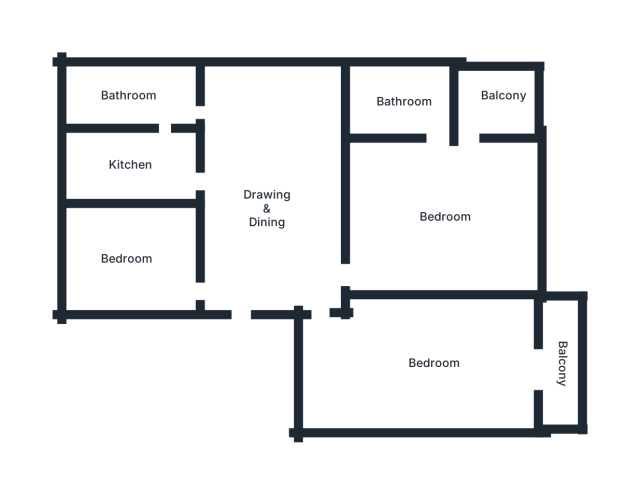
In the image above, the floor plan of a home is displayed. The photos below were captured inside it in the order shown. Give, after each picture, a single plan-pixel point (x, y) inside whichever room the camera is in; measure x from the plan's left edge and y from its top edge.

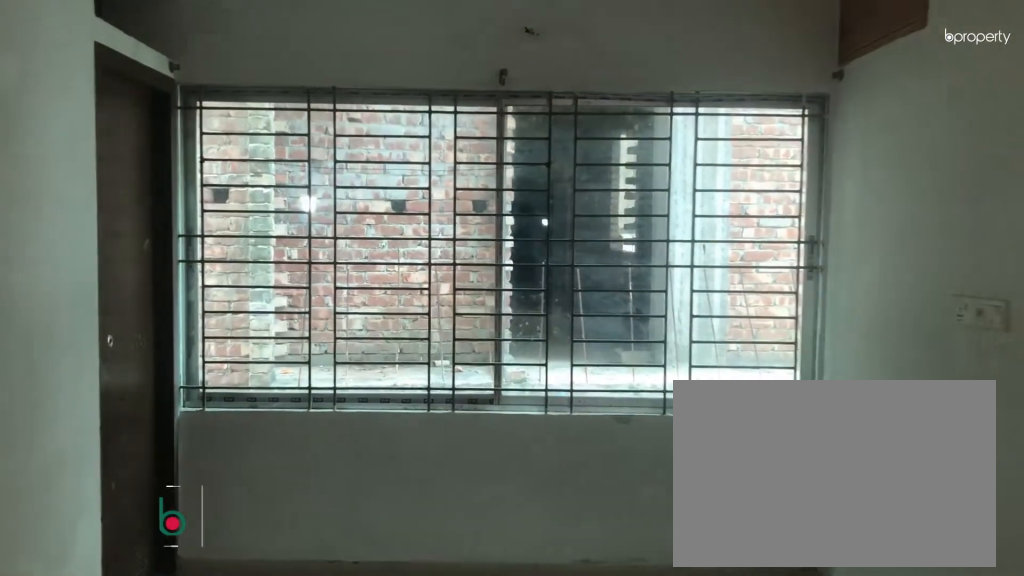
(272, 208)
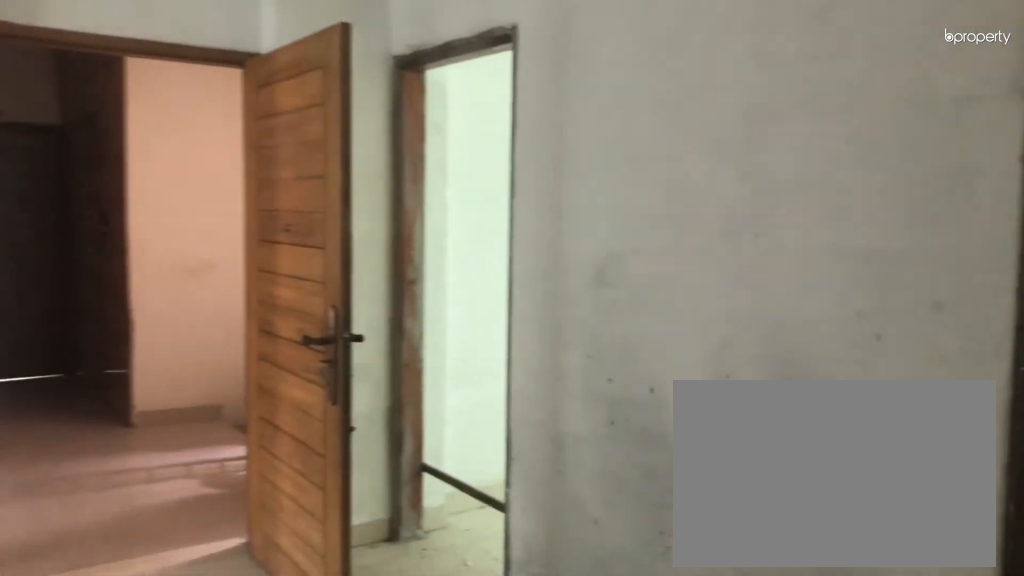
(272, 208)
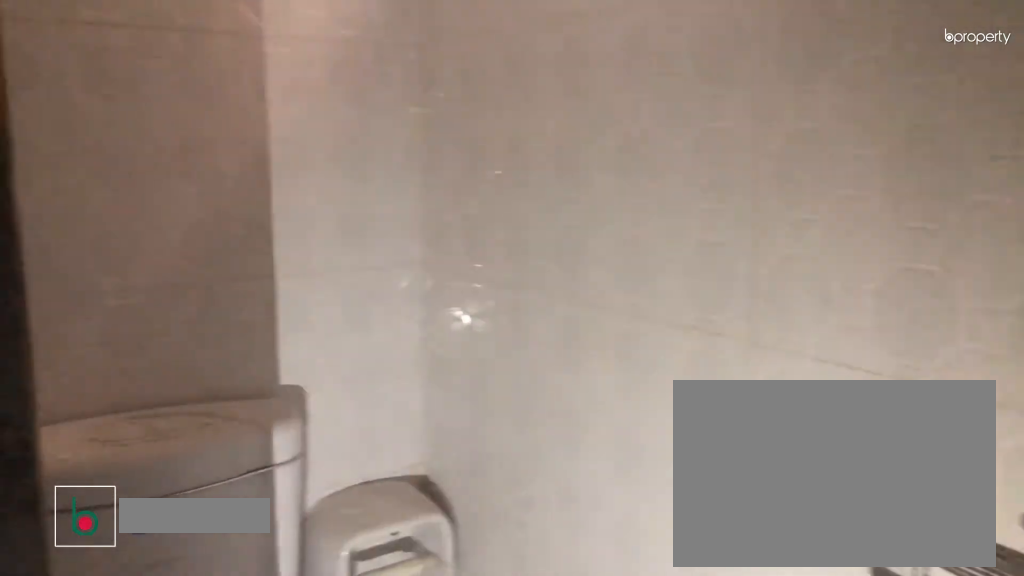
(130, 95)
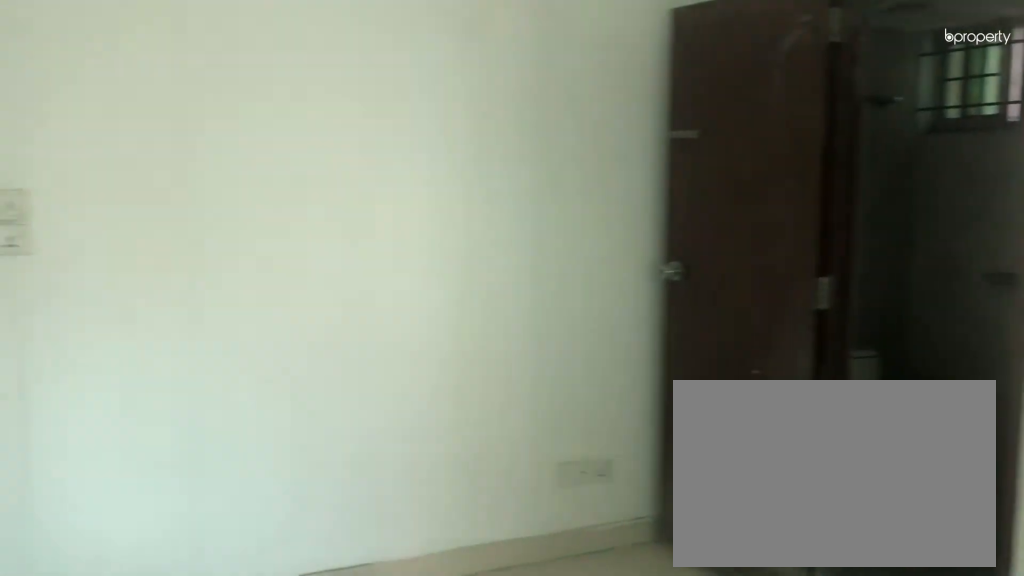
(447, 215)
